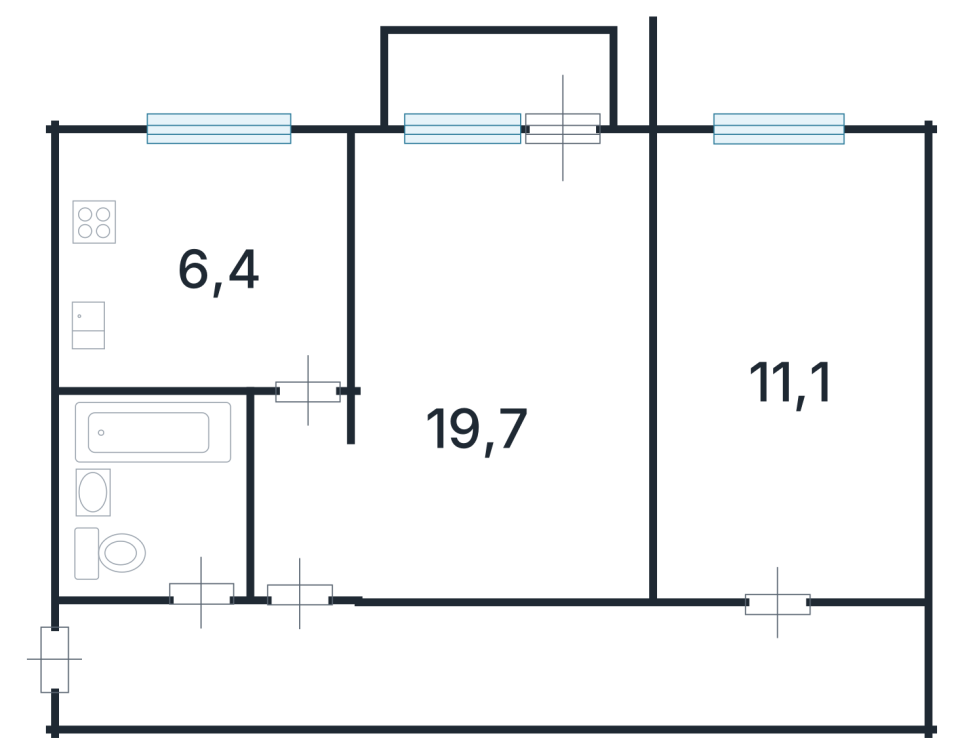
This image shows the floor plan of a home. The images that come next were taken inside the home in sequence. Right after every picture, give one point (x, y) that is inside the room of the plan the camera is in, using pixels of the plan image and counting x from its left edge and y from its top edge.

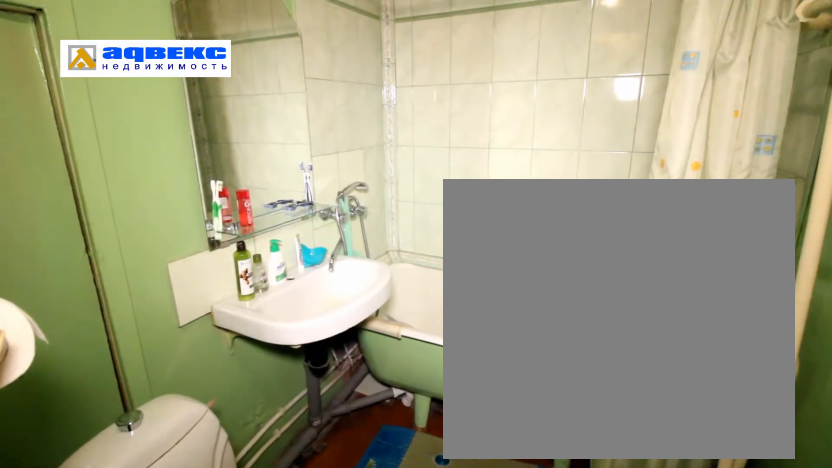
(165, 564)
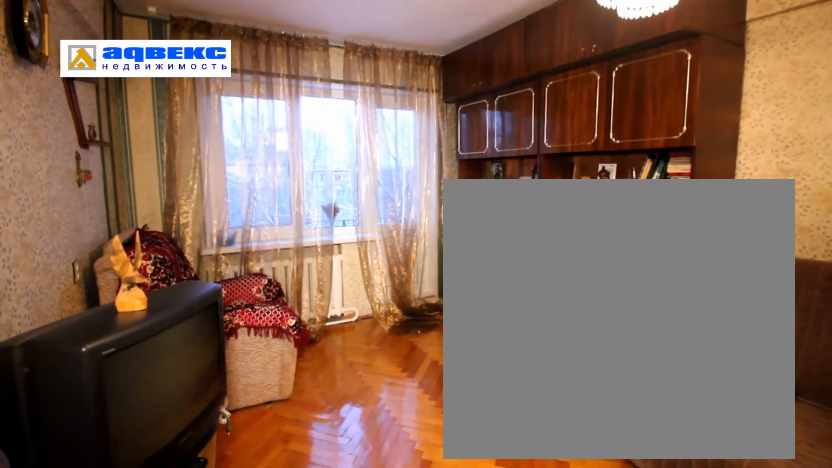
(598, 463)
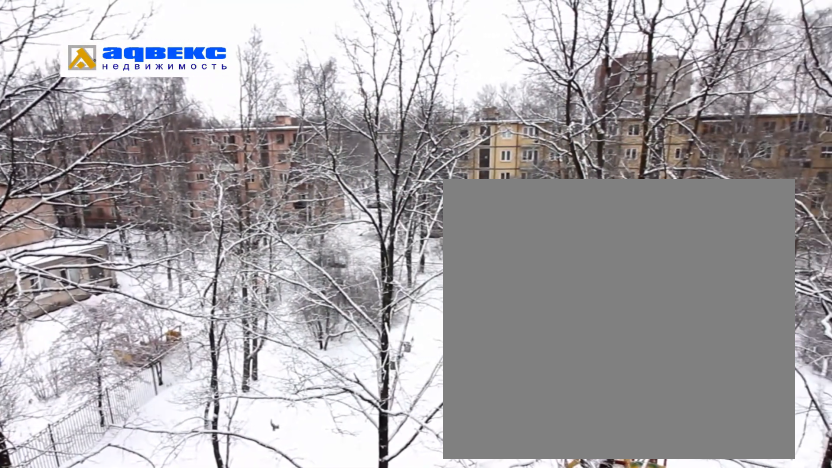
(598, 463)
